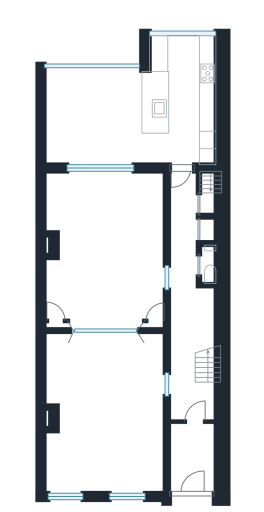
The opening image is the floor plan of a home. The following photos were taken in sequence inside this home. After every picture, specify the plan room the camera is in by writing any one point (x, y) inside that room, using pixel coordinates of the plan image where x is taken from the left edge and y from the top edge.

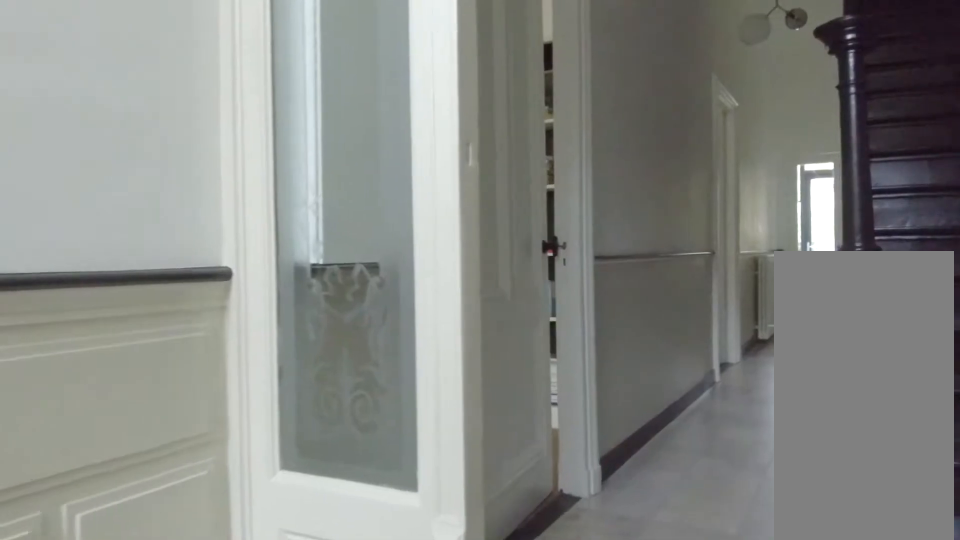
(190, 350)
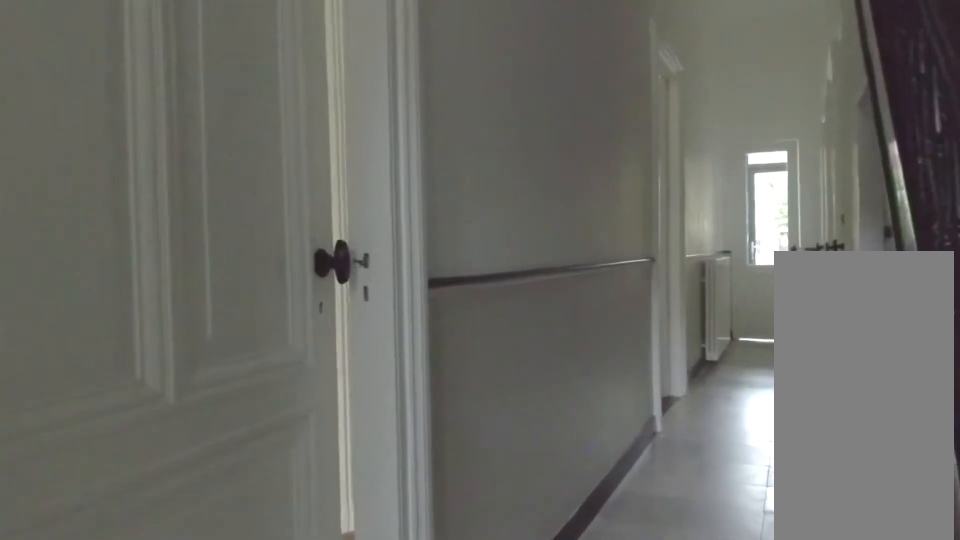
(190, 350)
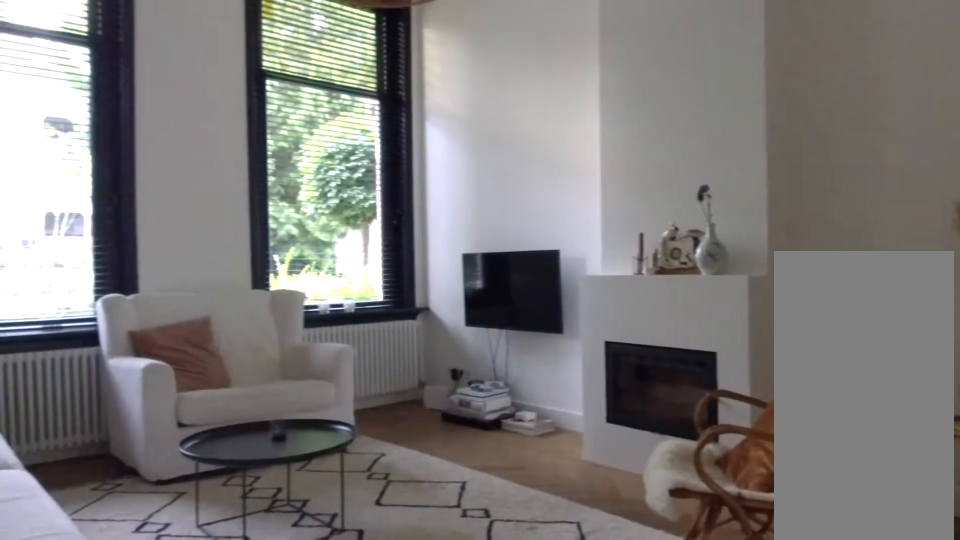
(105, 413)
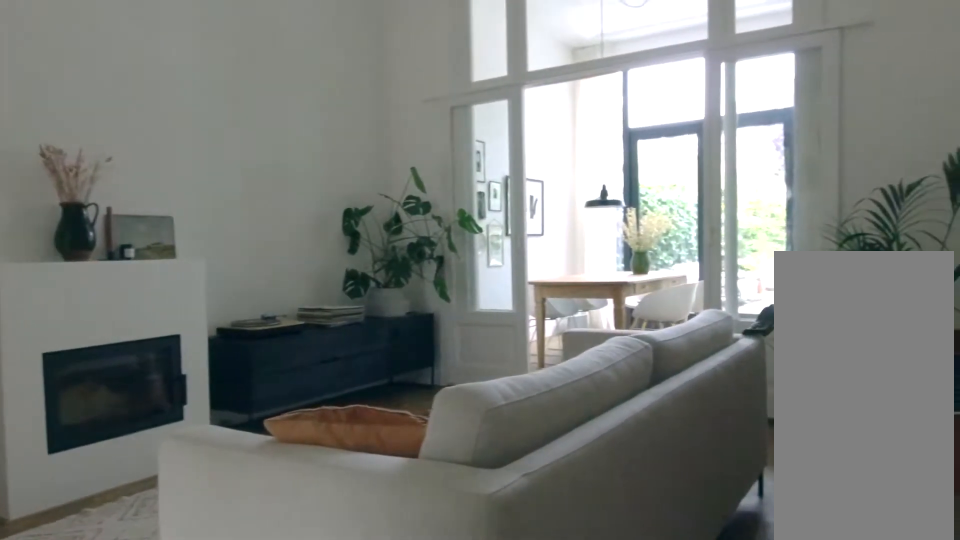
(105, 248)
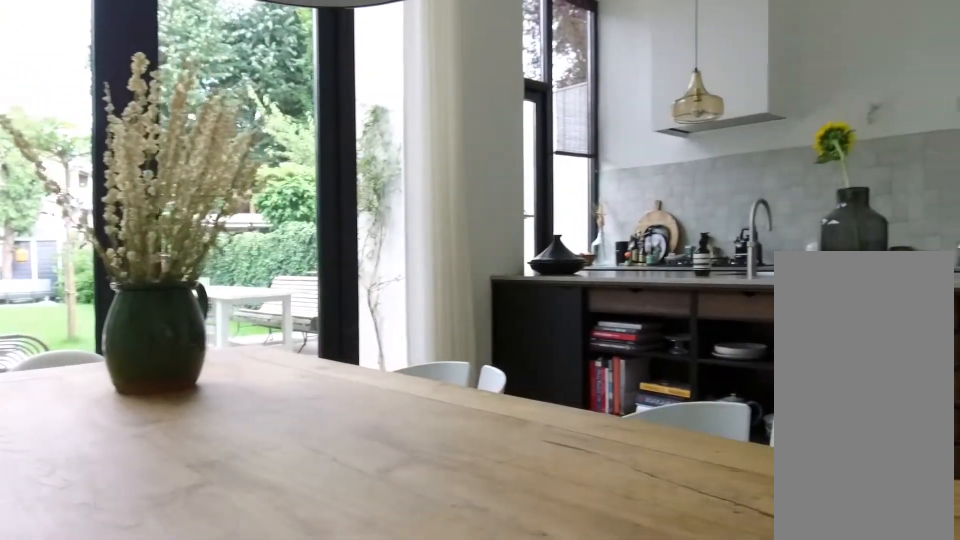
(122, 113)
